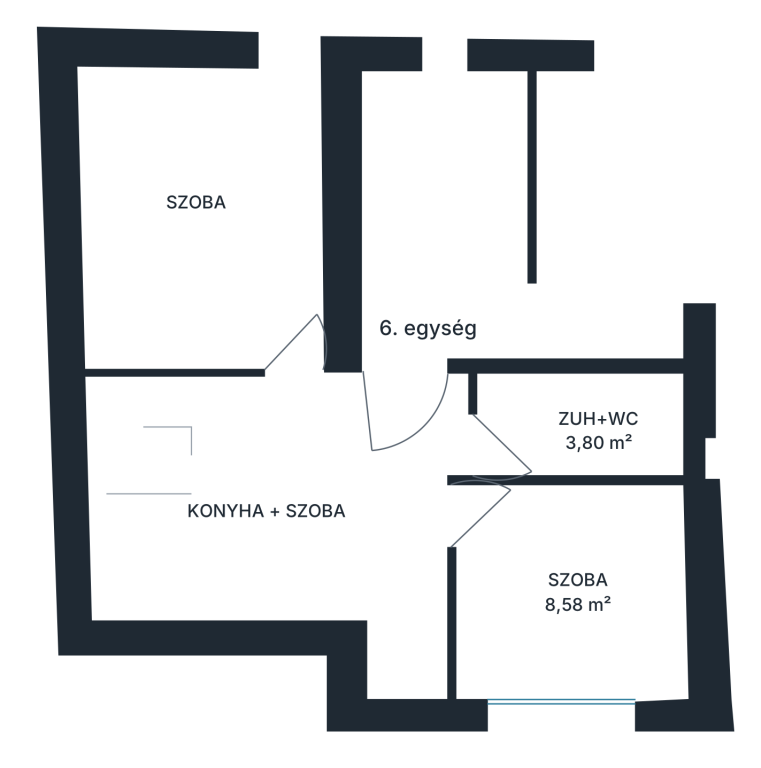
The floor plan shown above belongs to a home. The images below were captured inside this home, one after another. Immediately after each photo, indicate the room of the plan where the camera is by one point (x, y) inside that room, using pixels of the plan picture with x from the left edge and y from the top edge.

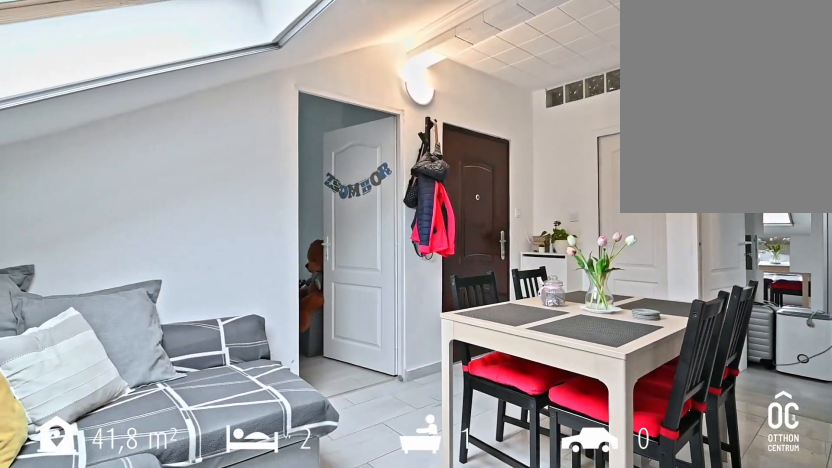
(226, 512)
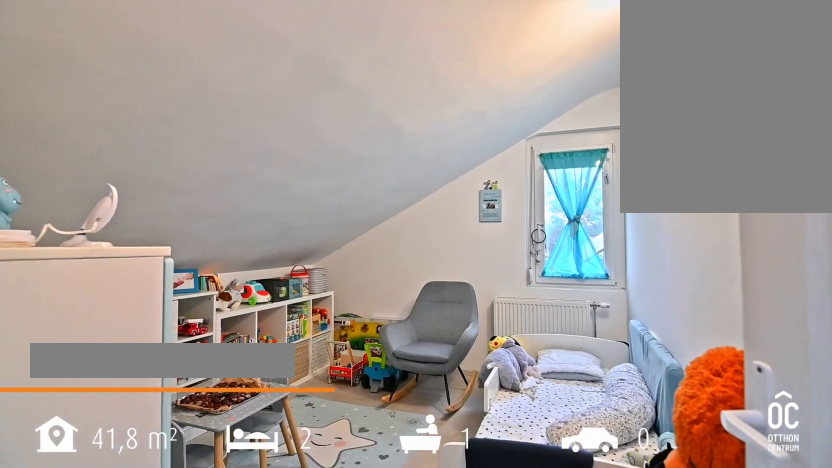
(201, 218)
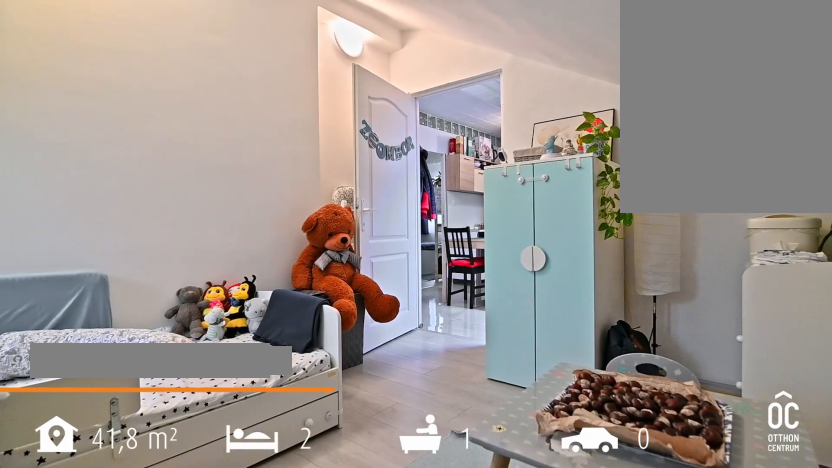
(201, 218)
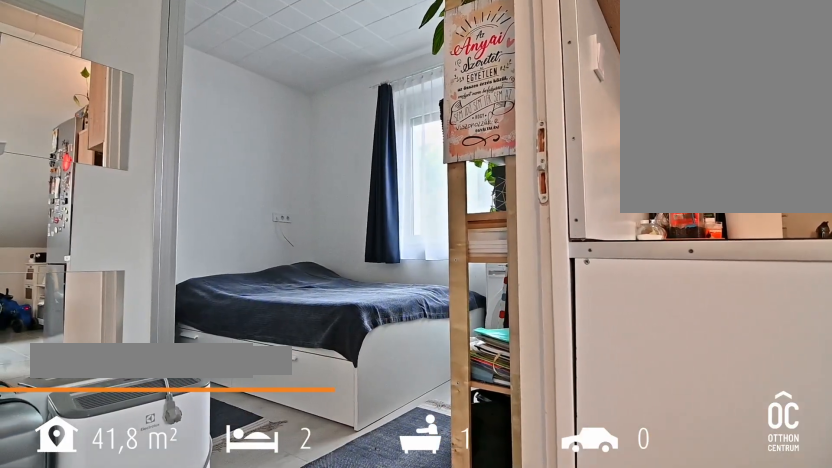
(580, 594)
